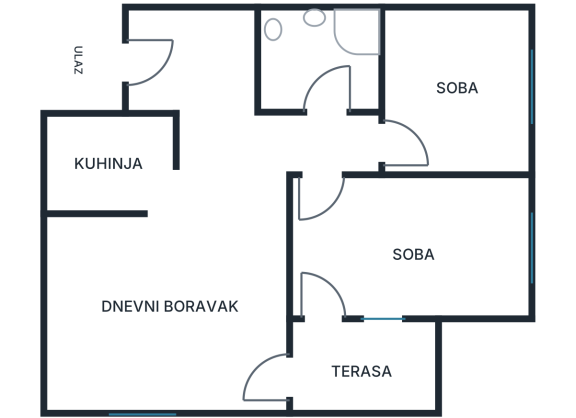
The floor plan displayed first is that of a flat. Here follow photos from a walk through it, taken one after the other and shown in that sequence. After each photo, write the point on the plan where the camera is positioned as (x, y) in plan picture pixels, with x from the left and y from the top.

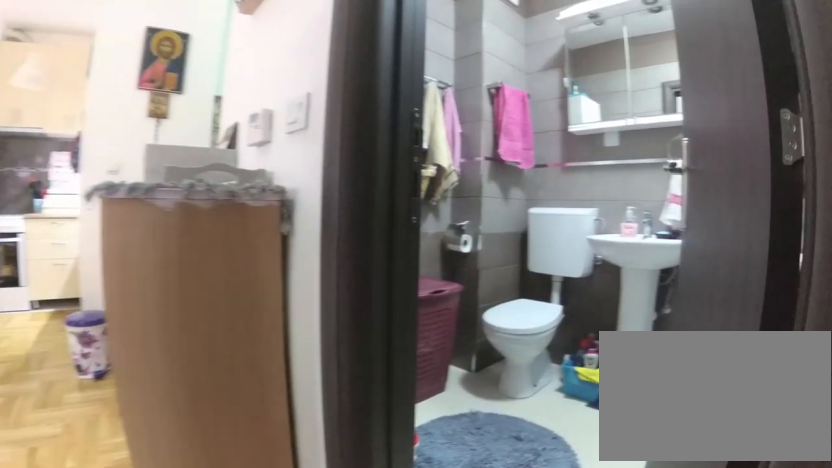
(361, 144)
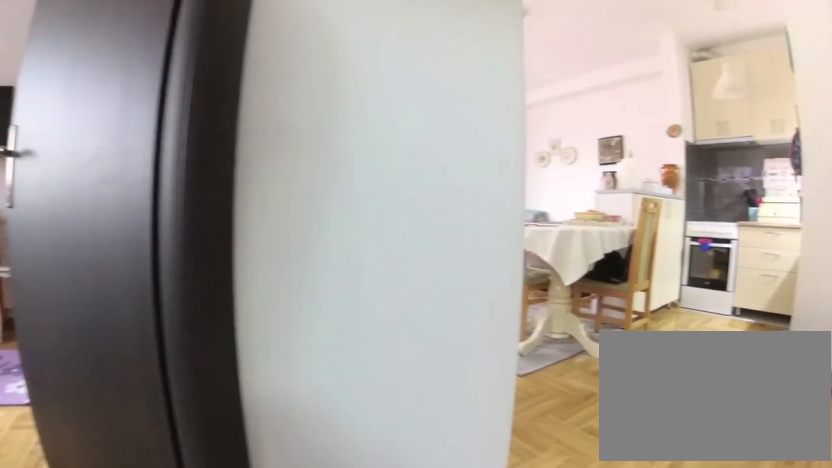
(338, 130)
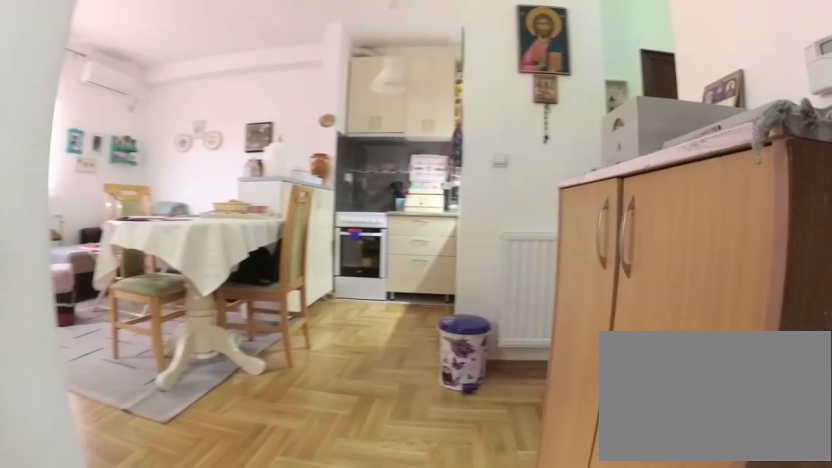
(330, 144)
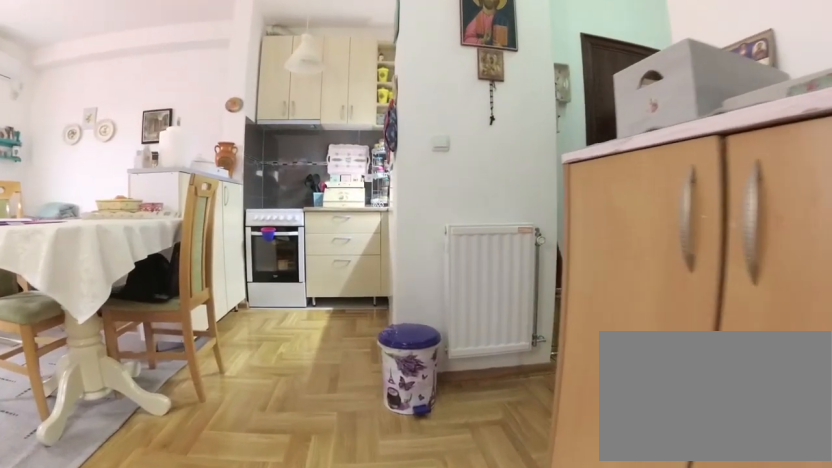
(301, 147)
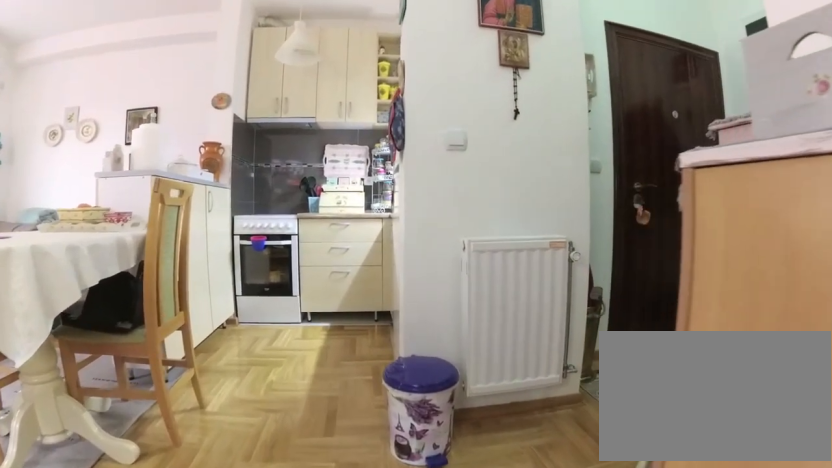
(280, 148)
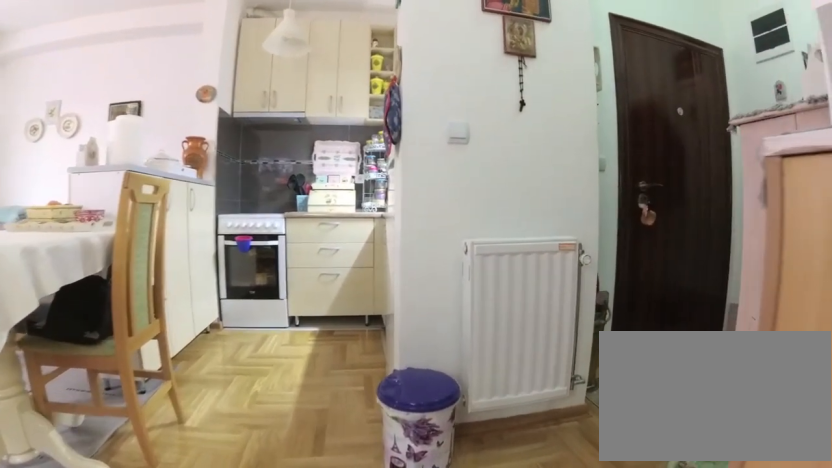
(271, 148)
